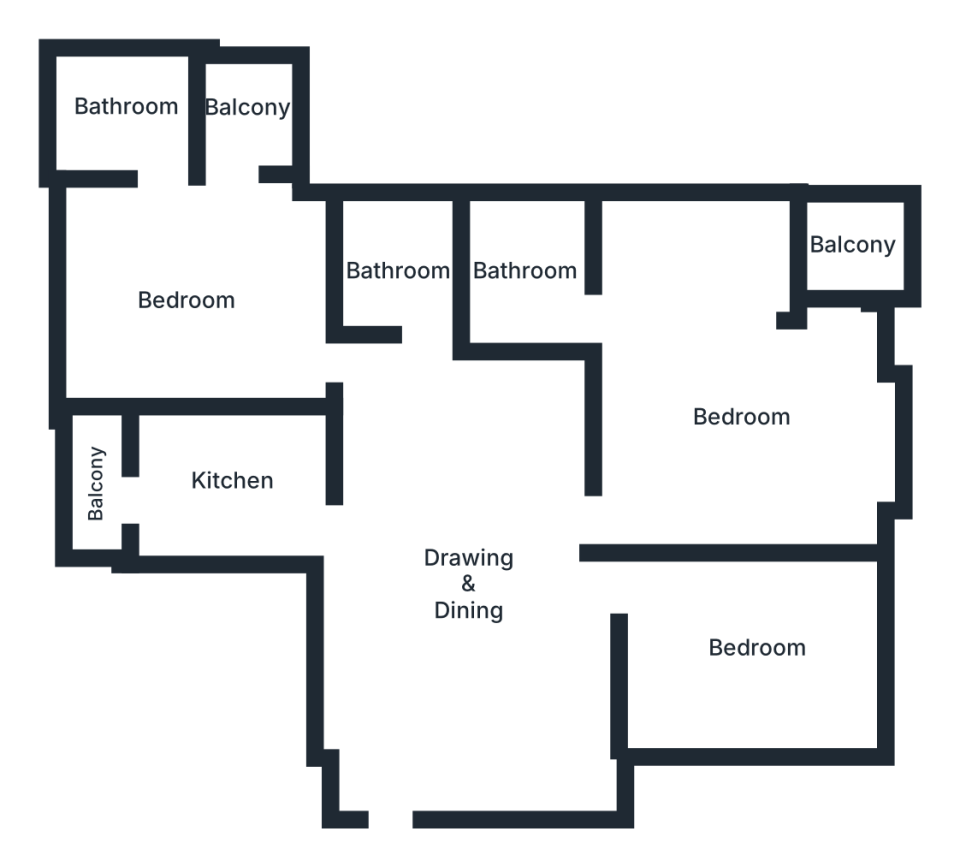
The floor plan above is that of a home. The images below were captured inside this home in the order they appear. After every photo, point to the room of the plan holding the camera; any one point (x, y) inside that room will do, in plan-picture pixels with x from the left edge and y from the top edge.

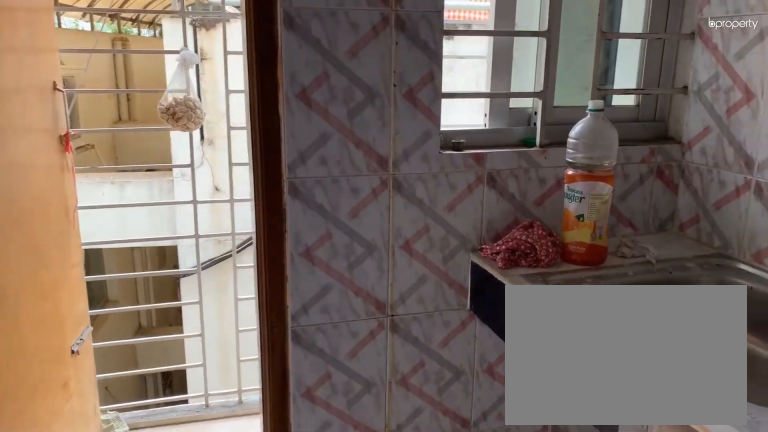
(229, 485)
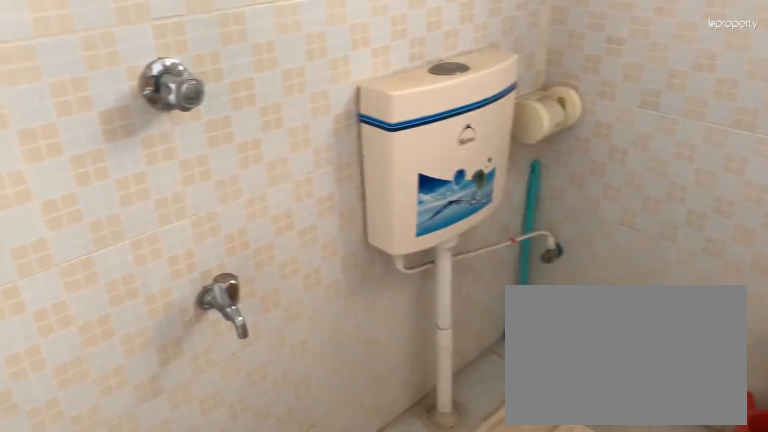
(416, 287)
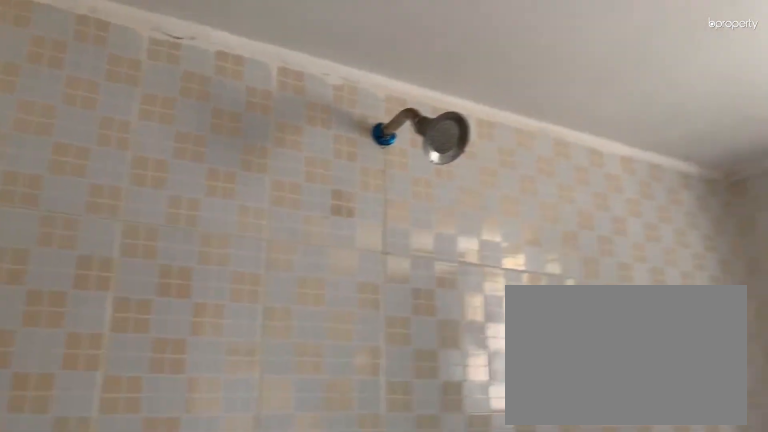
(416, 287)
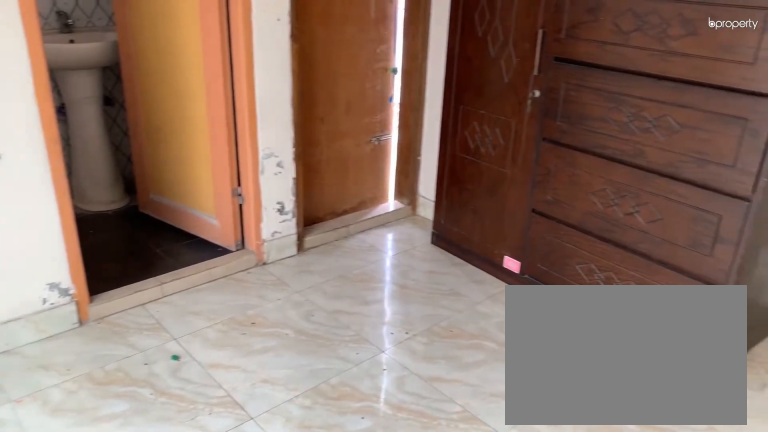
(190, 309)
